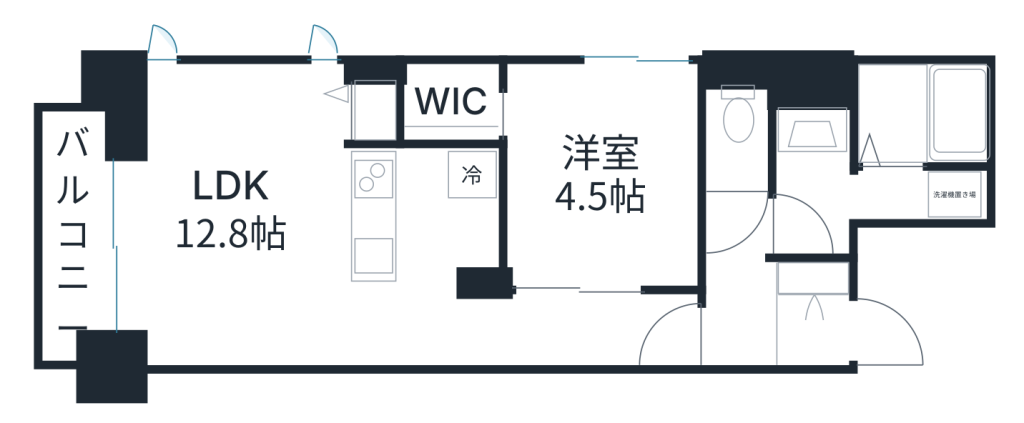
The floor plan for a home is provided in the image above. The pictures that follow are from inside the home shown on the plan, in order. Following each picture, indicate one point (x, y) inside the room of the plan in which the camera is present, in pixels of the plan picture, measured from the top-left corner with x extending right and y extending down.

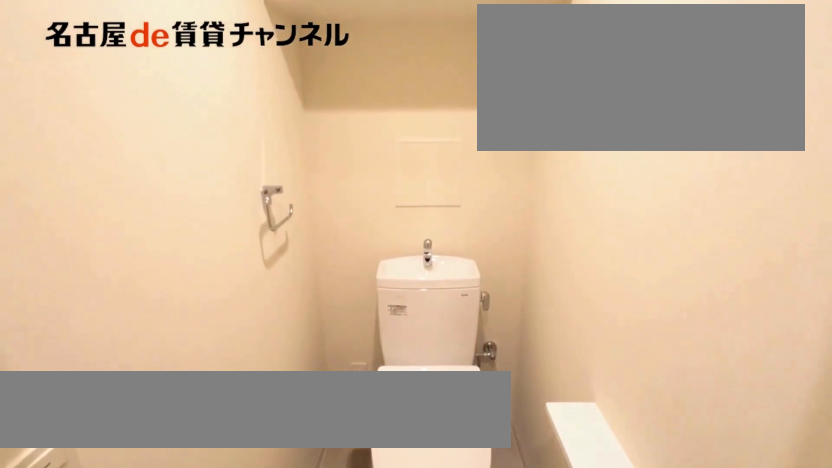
(739, 125)
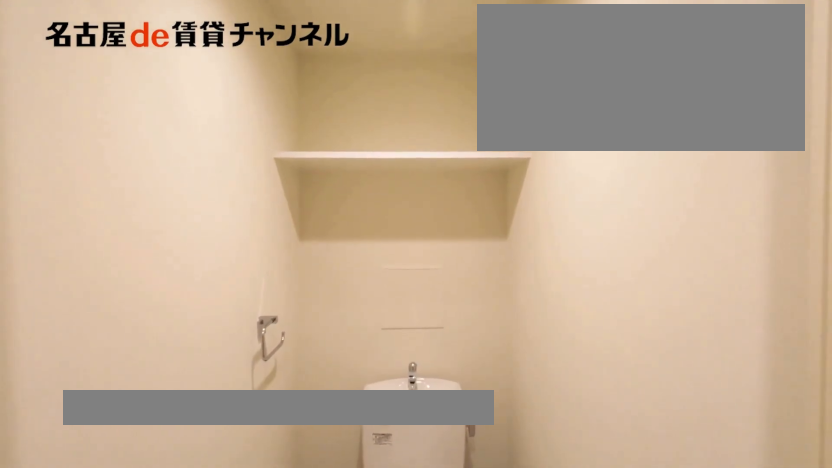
(739, 125)
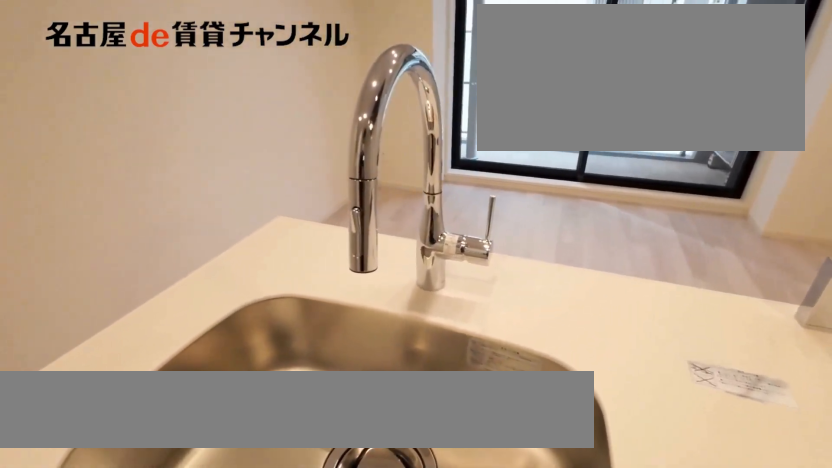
(427, 219)
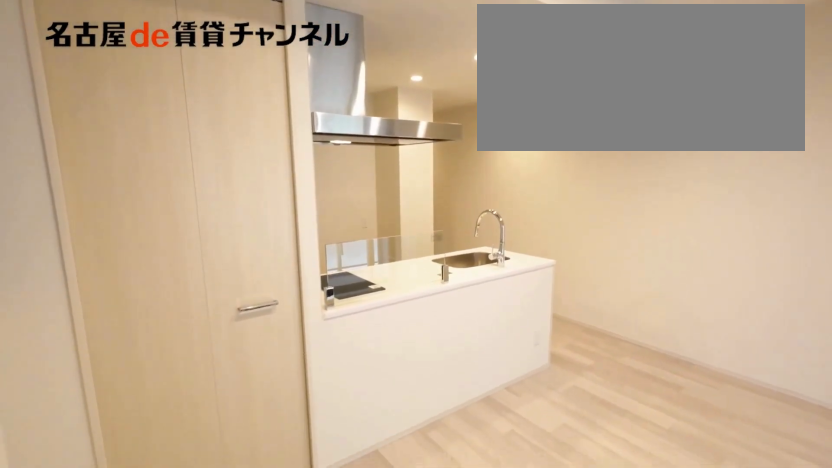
(230, 214)
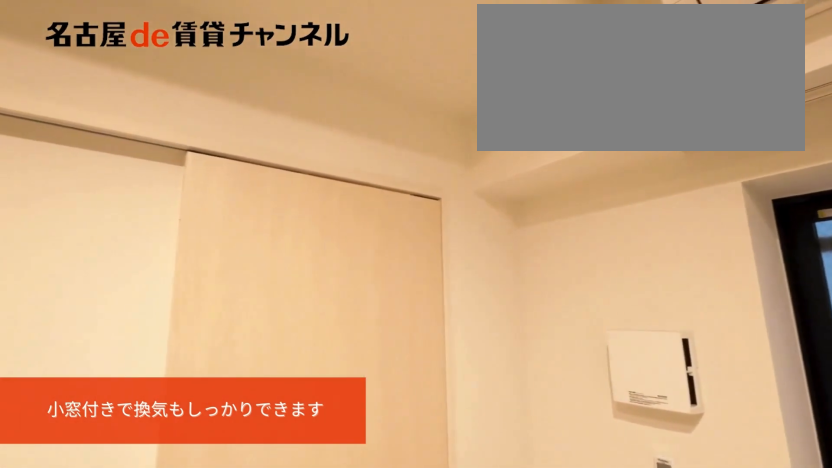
(602, 176)
